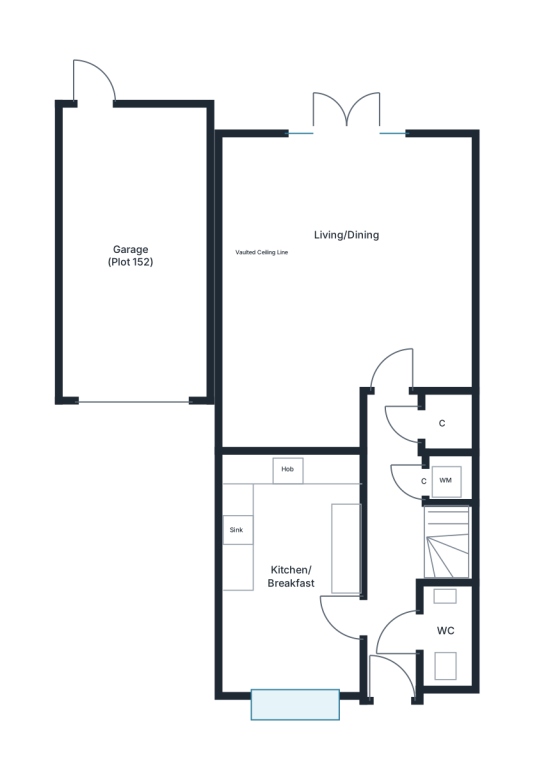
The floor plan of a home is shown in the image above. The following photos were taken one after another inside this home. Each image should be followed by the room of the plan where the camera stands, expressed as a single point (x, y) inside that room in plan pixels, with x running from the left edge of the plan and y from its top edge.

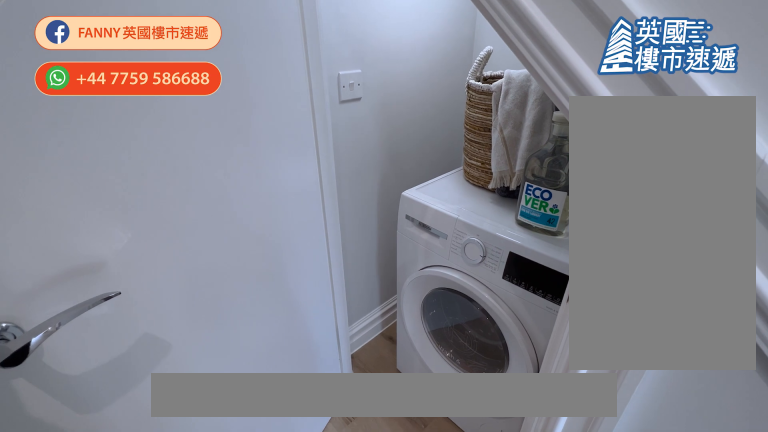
(442, 478)
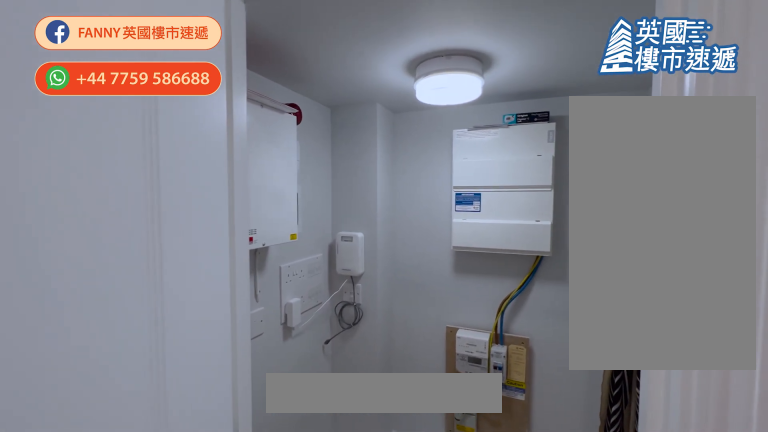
(440, 418)
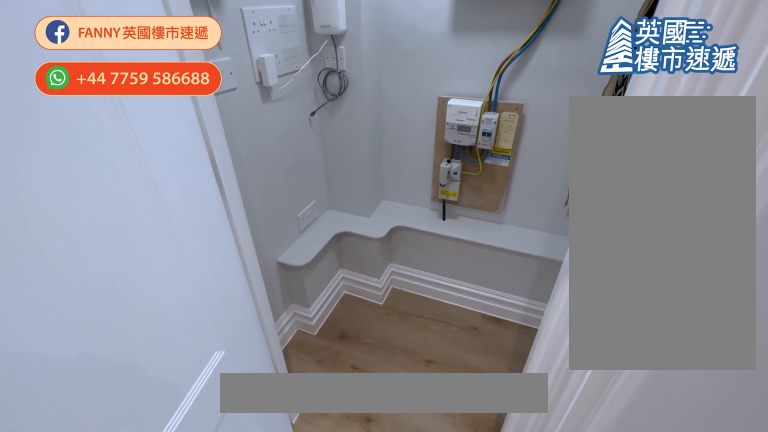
(440, 418)
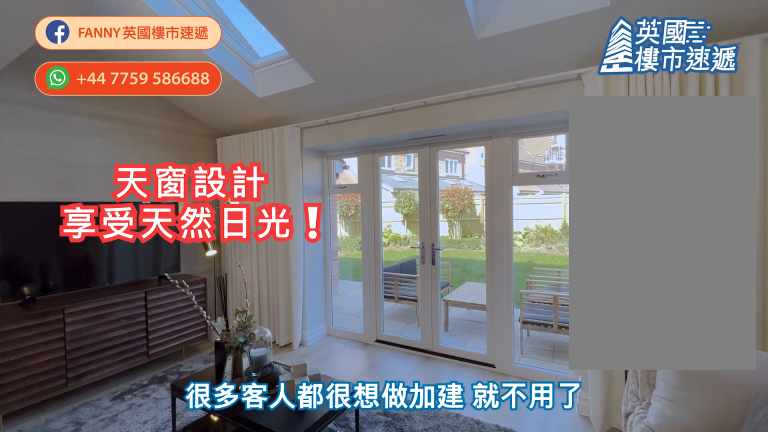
(342, 294)
